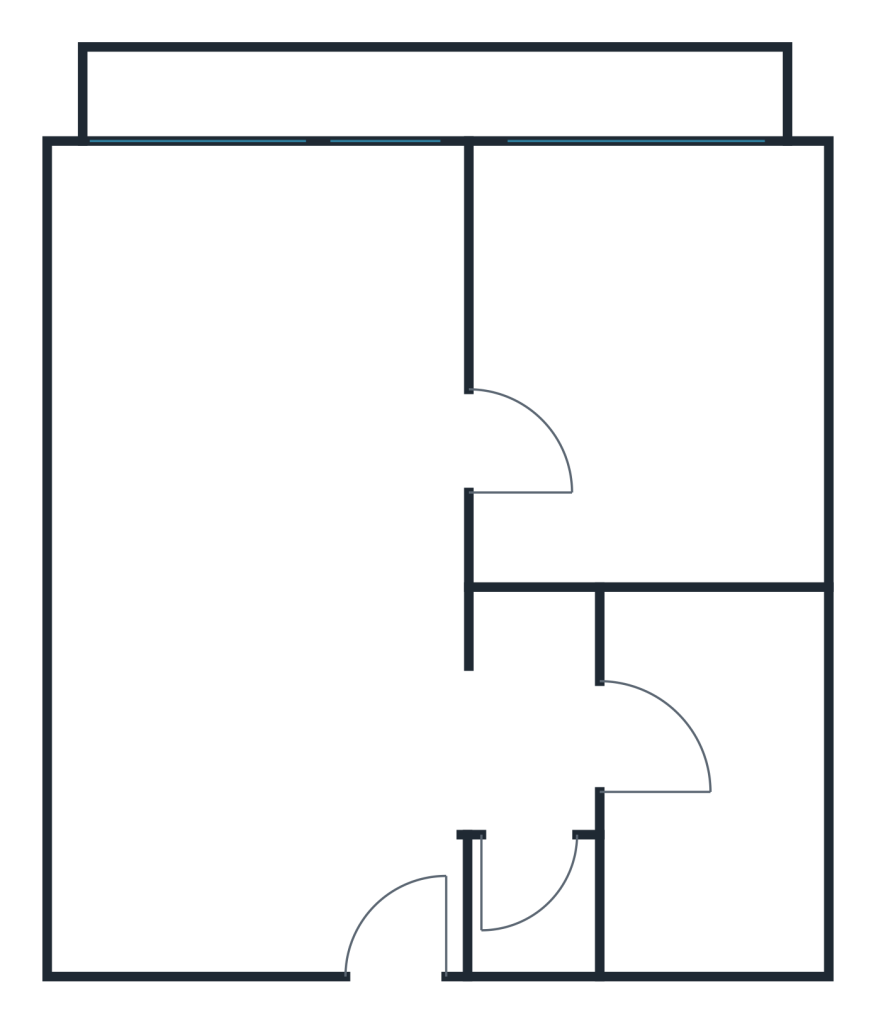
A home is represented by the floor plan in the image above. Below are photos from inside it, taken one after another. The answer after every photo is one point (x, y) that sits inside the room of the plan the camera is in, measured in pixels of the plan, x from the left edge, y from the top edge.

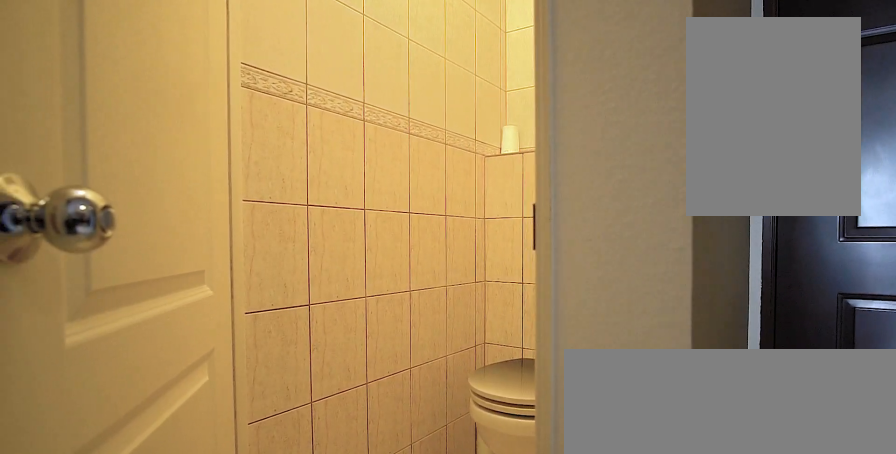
(533, 891)
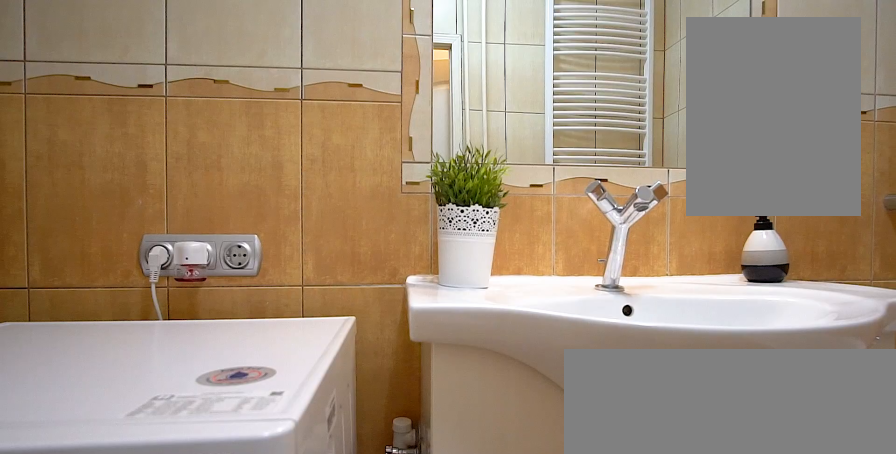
(692, 764)
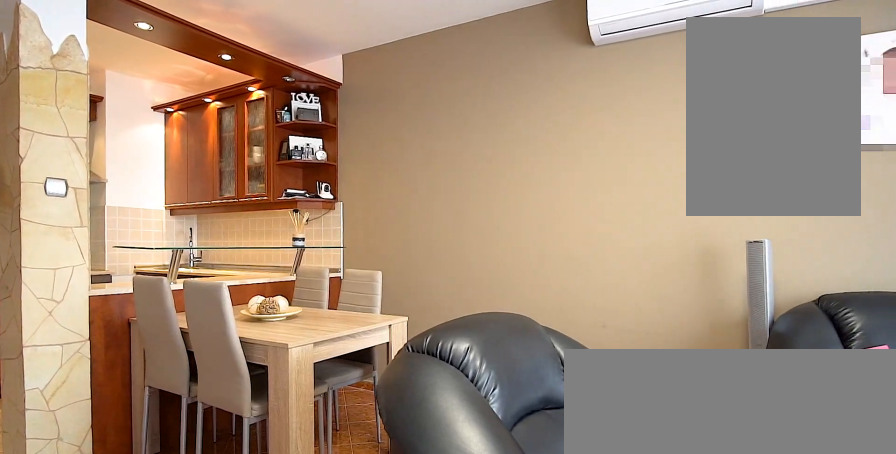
(274, 413)
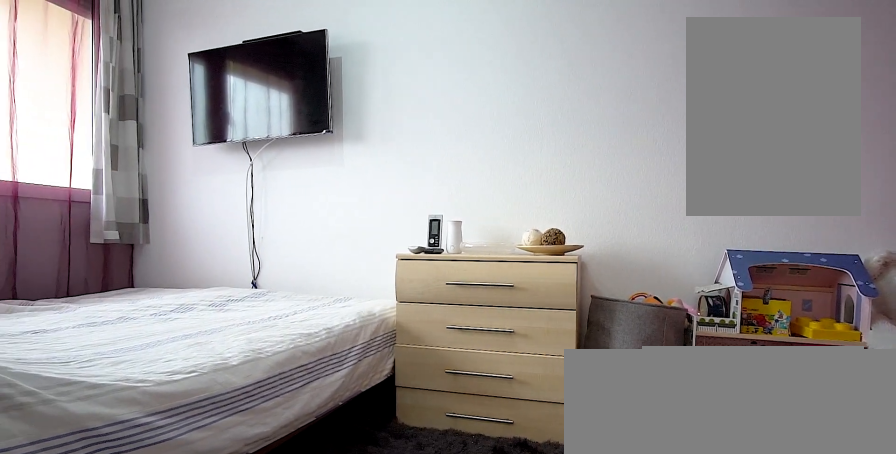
(637, 396)
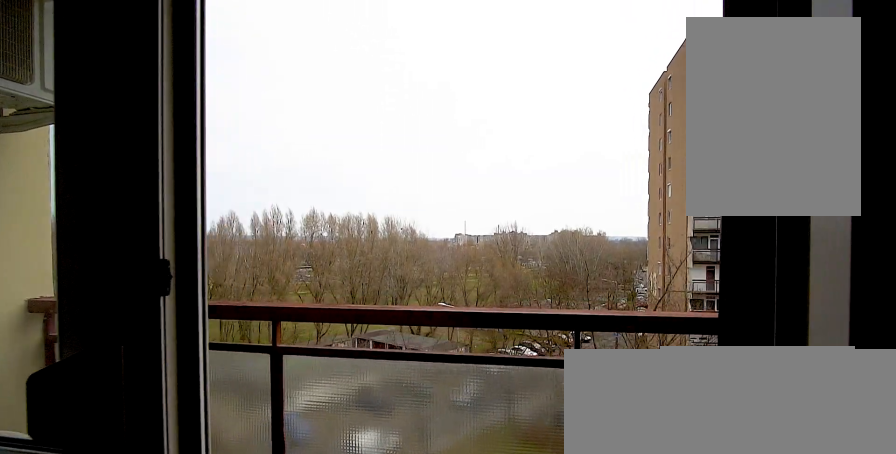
(441, 103)
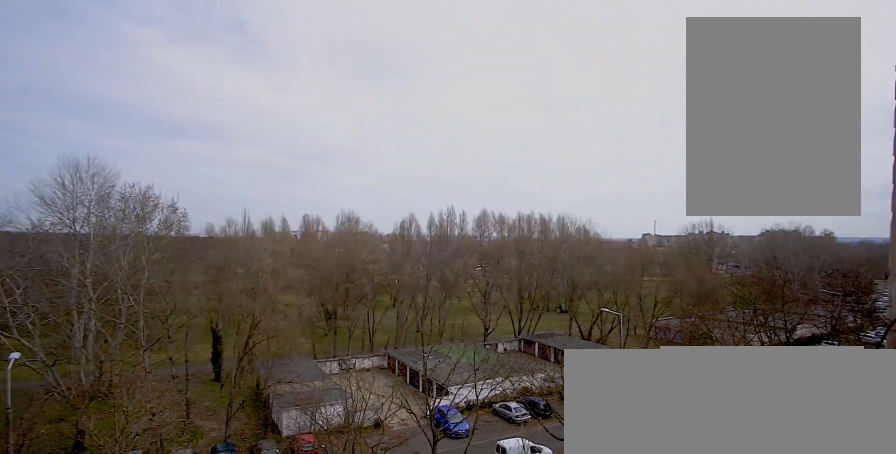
(441, 102)
